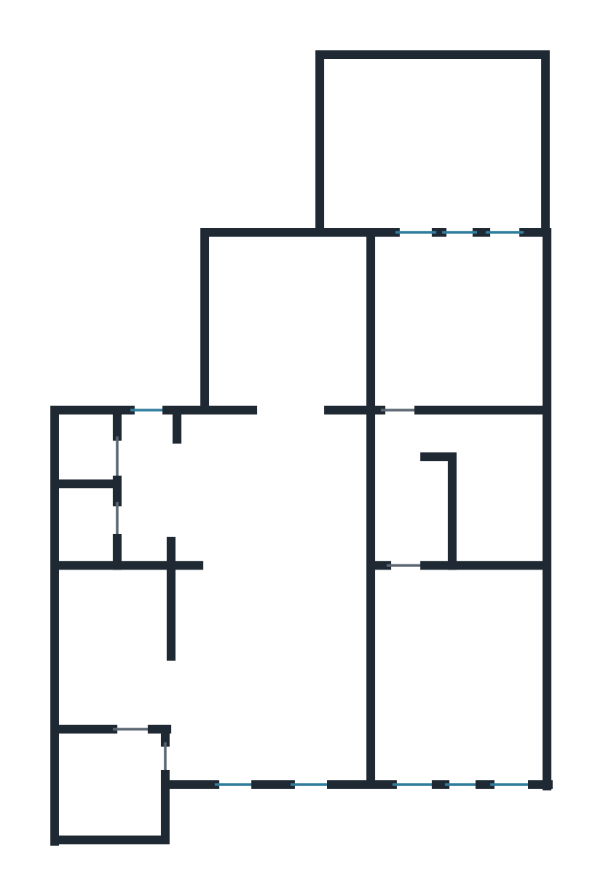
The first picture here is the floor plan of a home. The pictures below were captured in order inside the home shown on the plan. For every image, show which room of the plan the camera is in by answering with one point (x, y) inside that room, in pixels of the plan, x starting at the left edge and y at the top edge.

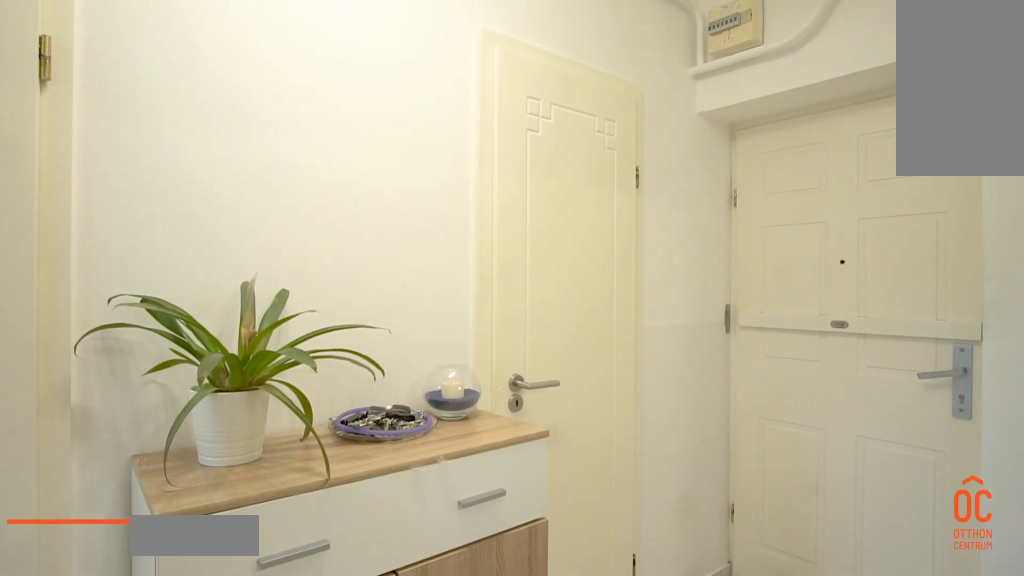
(150, 488)
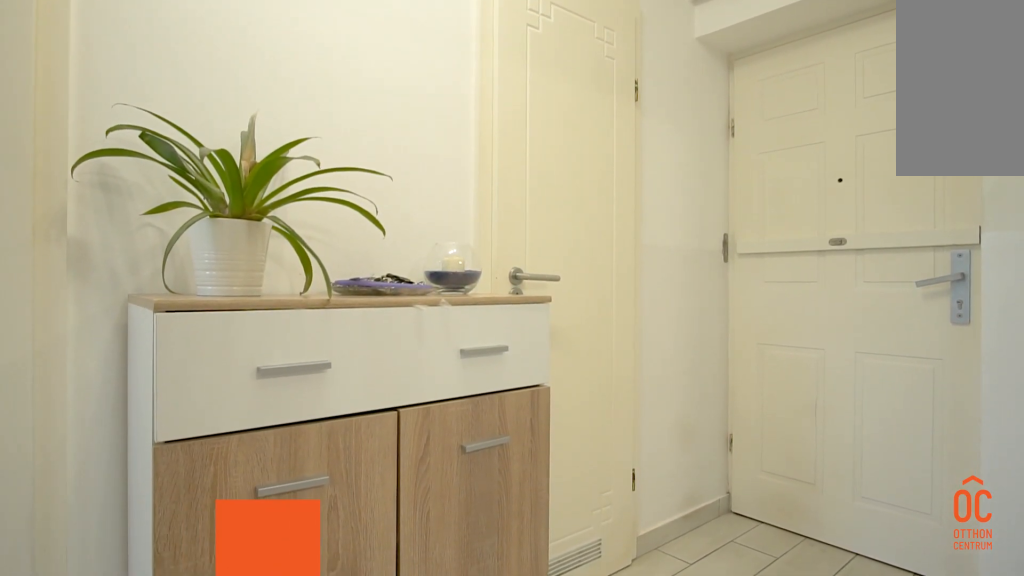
(150, 489)
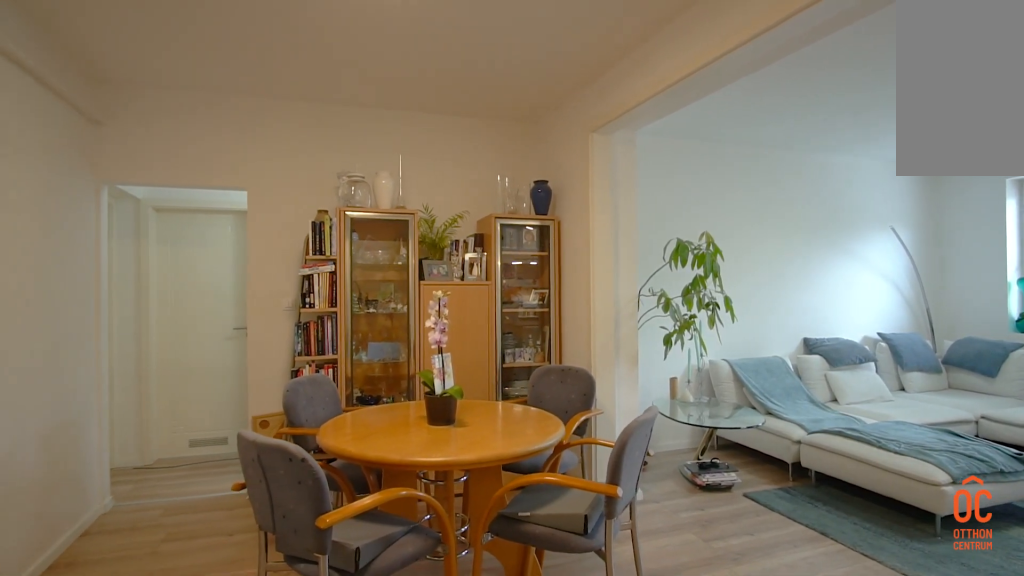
(296, 602)
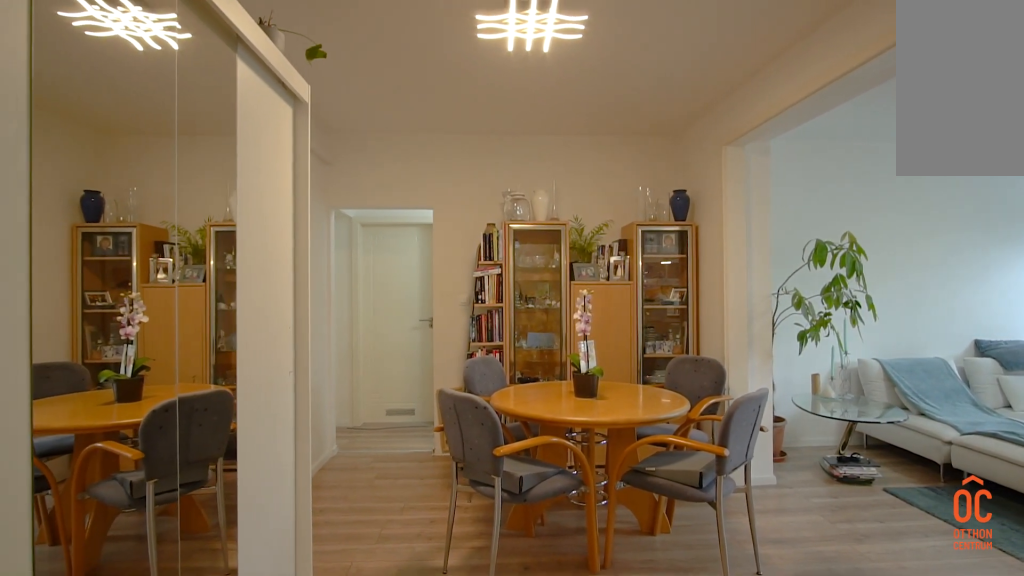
(296, 603)
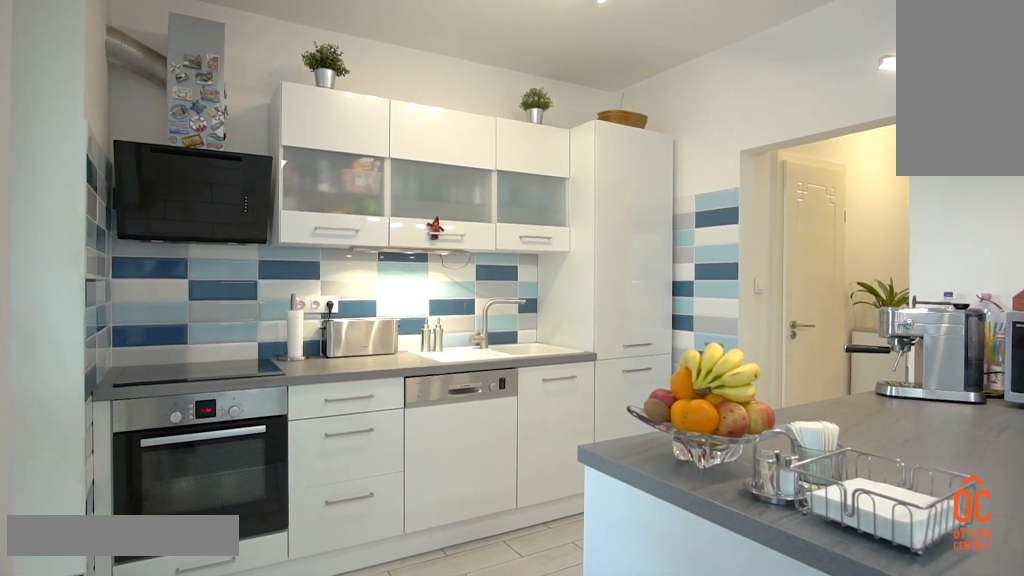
(115, 651)
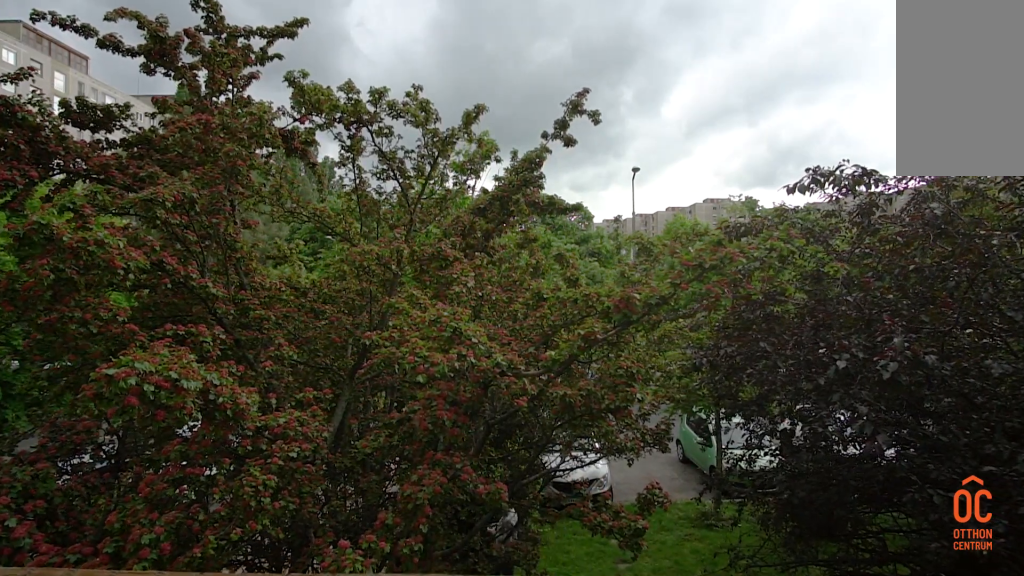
(120, 815)
